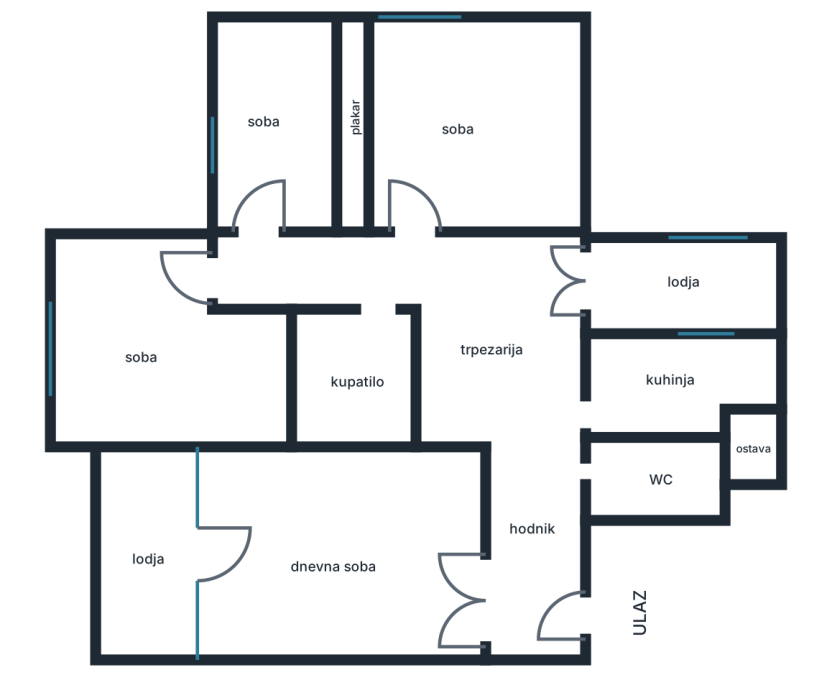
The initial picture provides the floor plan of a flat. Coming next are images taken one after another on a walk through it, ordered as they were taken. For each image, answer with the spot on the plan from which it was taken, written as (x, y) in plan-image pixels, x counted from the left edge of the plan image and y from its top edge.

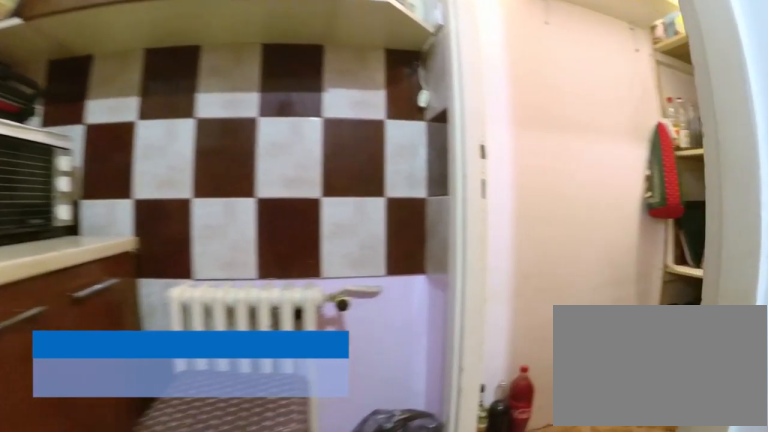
(667, 406)
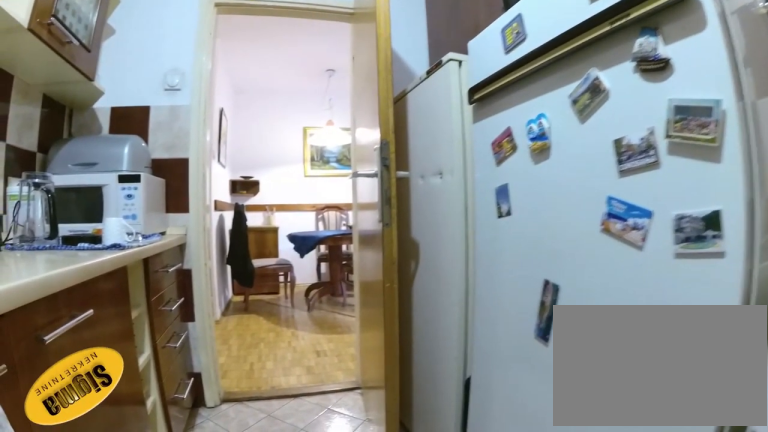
(745, 393)
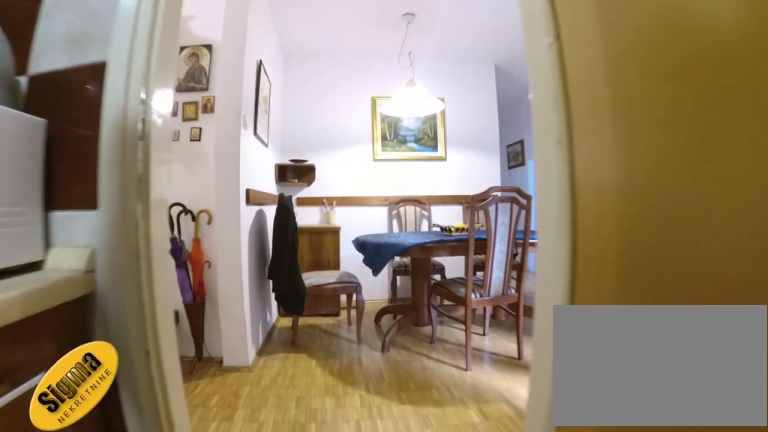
(662, 392)
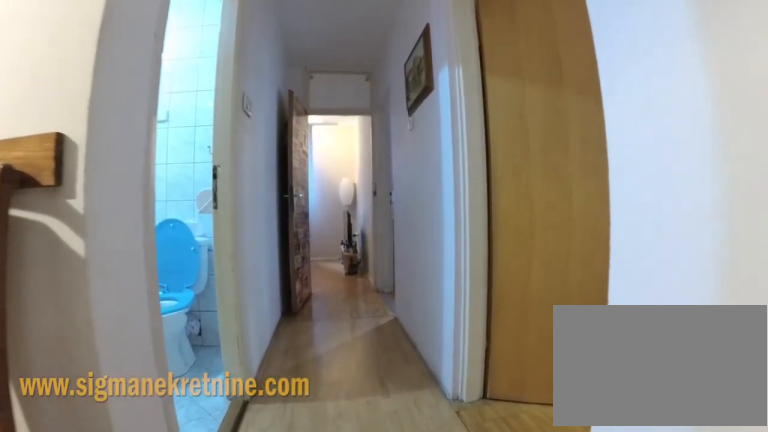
(509, 290)
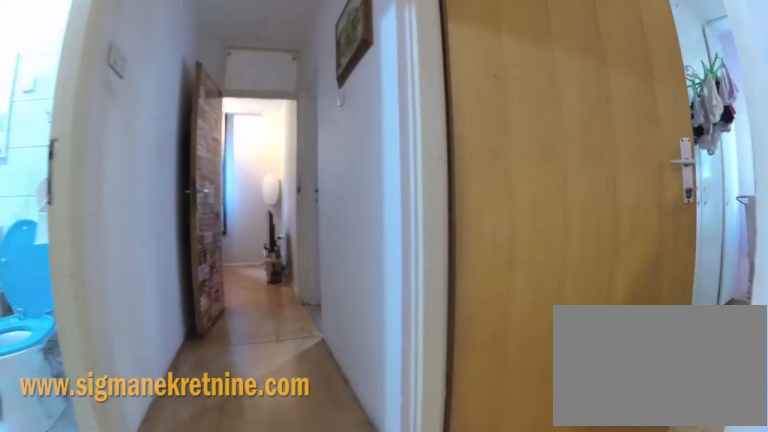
(471, 279)
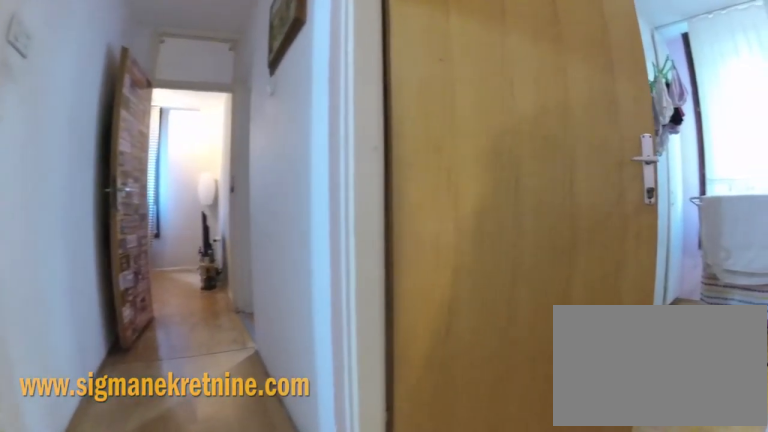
(466, 281)
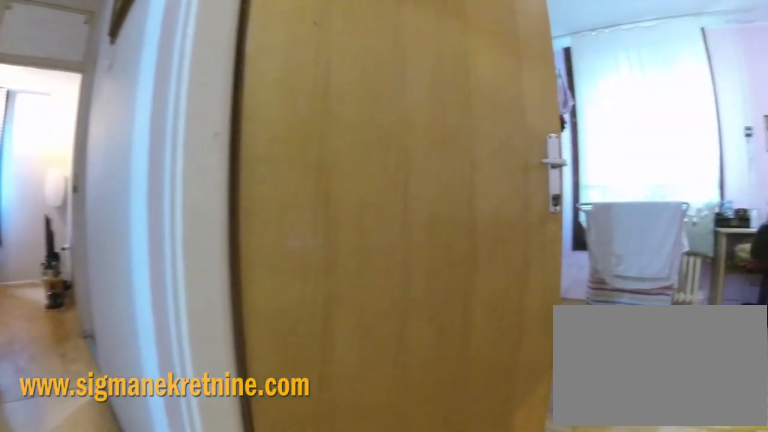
(447, 287)
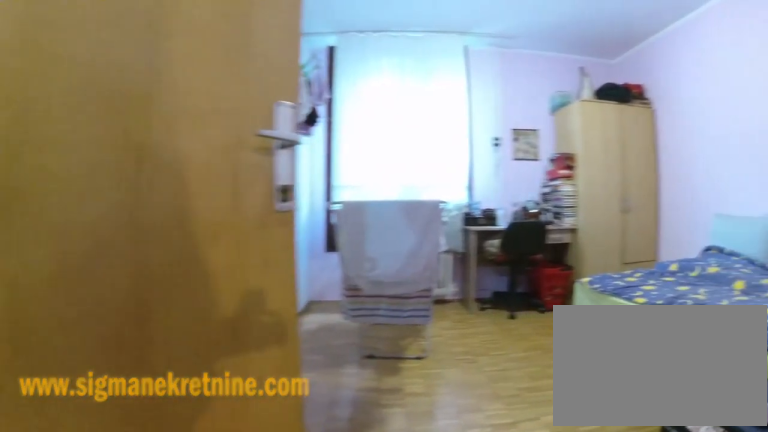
(425, 285)
